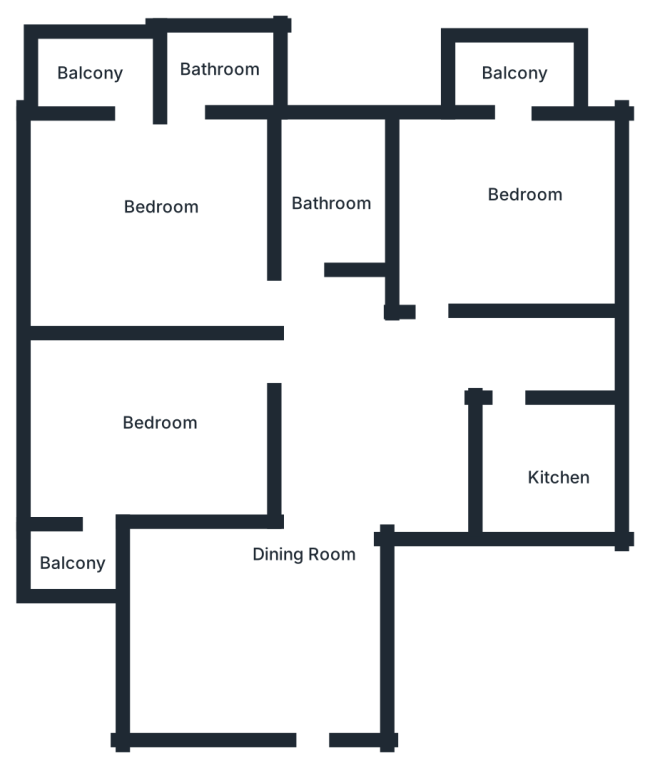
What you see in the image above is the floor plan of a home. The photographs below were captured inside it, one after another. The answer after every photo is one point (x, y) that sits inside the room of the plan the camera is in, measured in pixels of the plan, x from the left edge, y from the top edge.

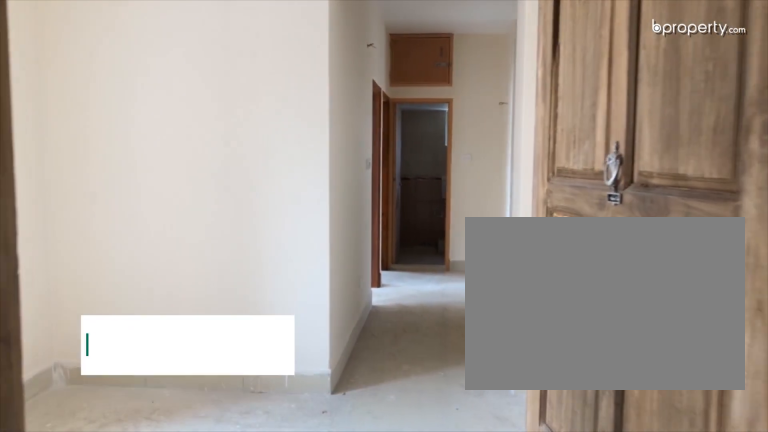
(309, 633)
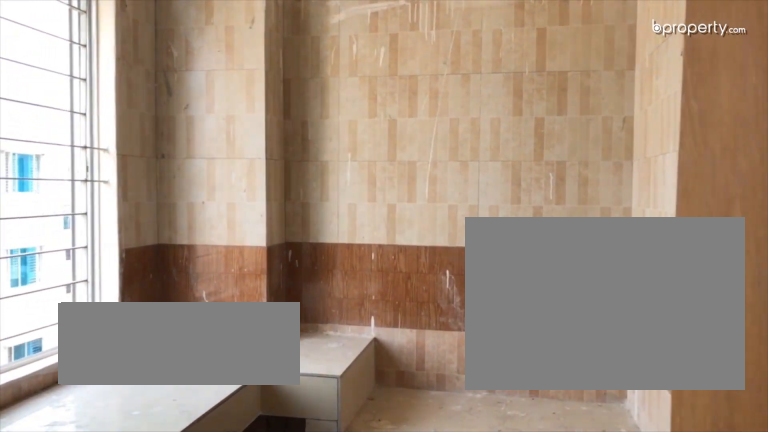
(545, 464)
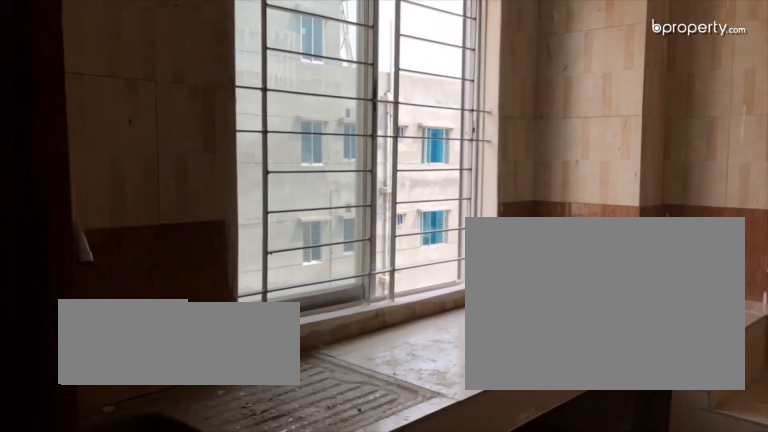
(545, 464)
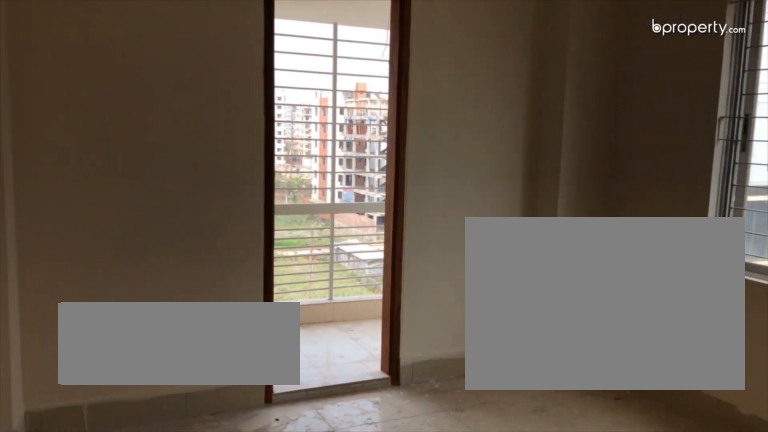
(517, 194)
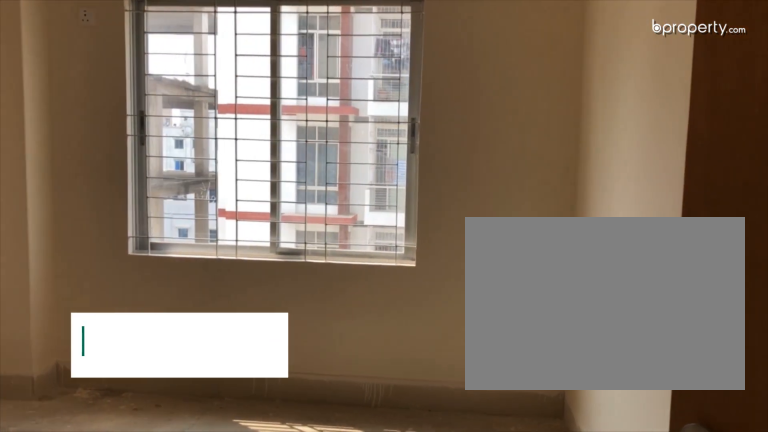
(157, 425)
